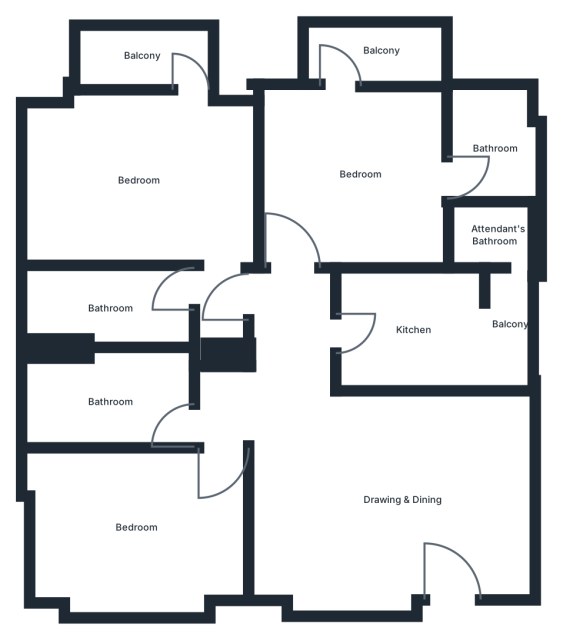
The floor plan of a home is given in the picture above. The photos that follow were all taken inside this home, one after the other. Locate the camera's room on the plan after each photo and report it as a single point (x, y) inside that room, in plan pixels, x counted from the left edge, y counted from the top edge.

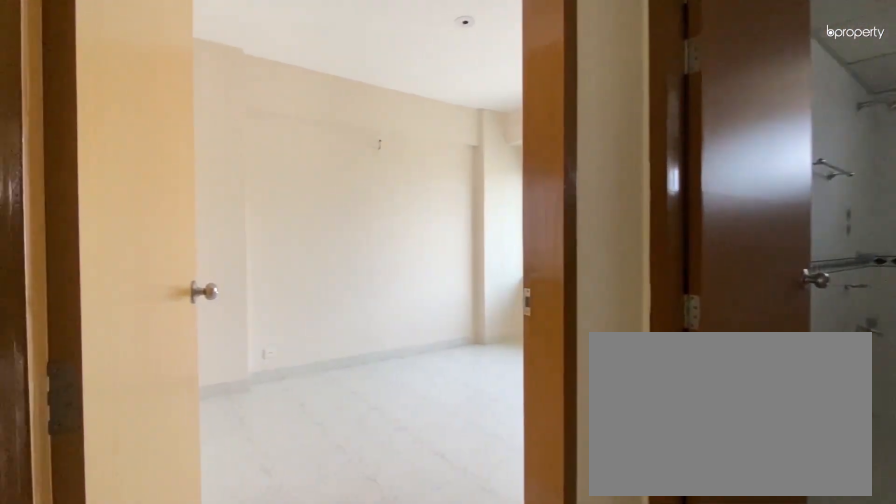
(224, 452)
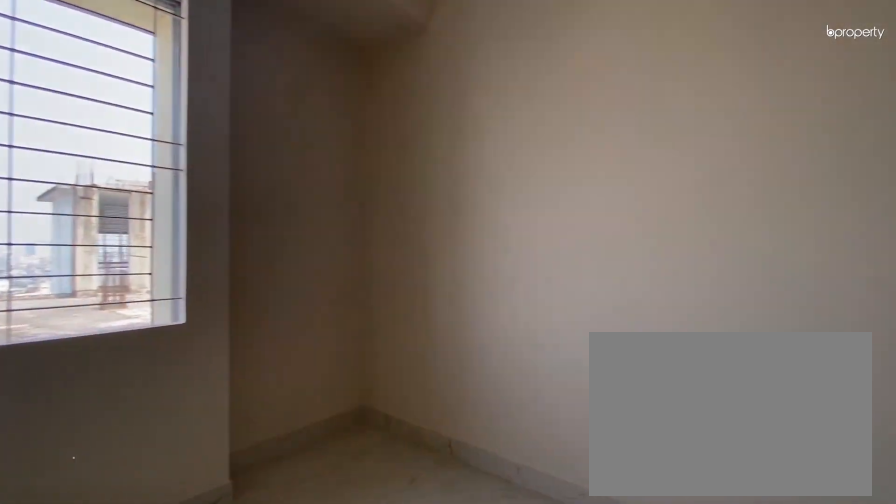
(136, 528)
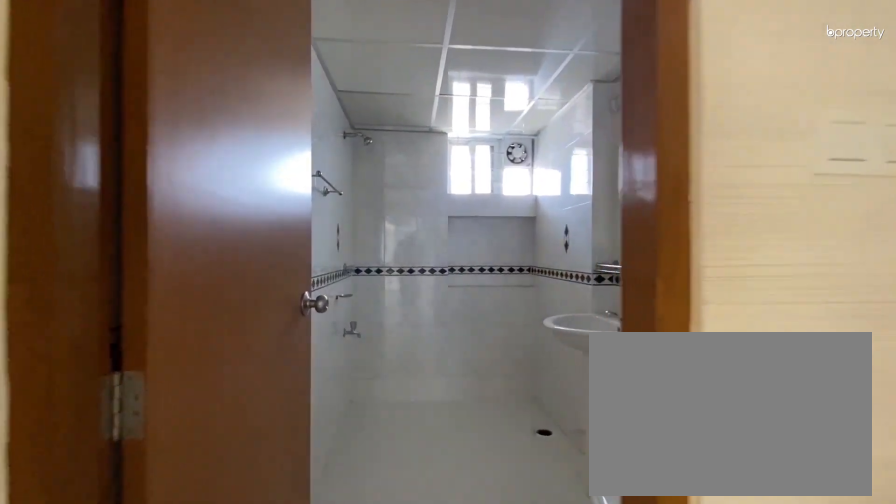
(200, 417)
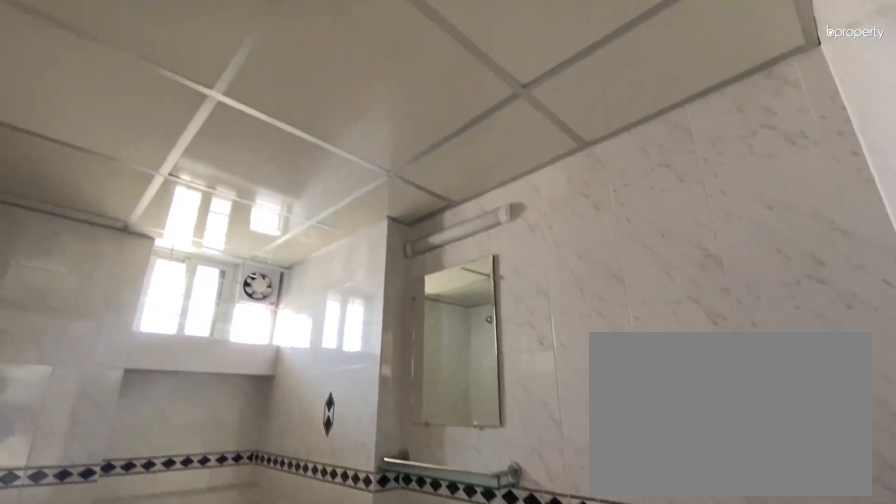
(107, 402)
